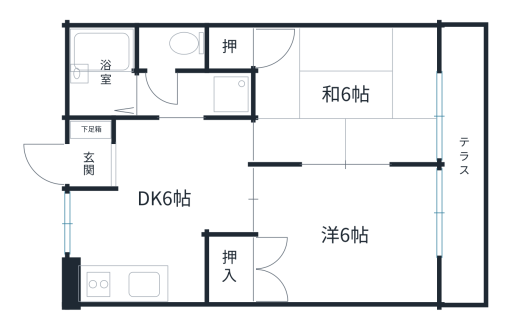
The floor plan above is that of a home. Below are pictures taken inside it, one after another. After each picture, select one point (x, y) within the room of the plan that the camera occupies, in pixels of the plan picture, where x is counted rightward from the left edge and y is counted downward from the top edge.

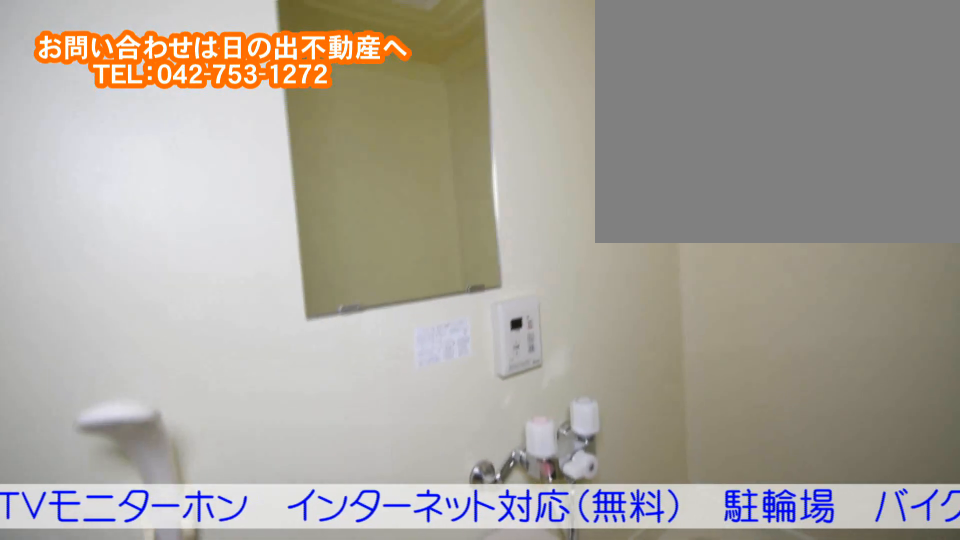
(103, 84)
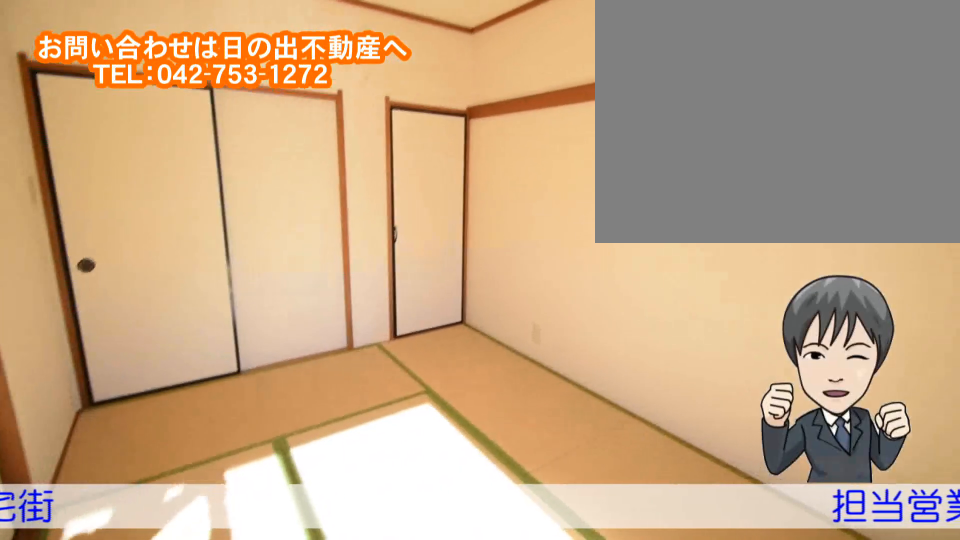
(390, 93)
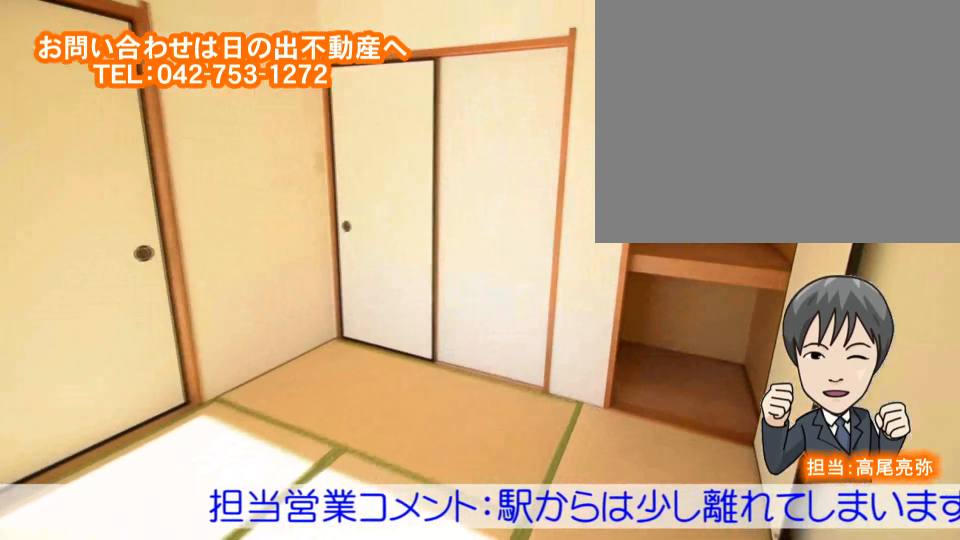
(390, 93)
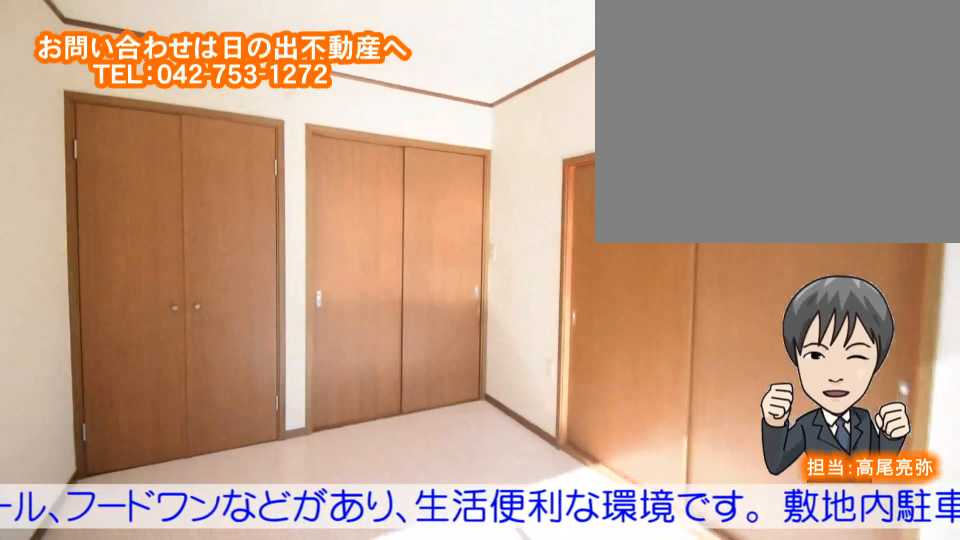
(394, 229)
